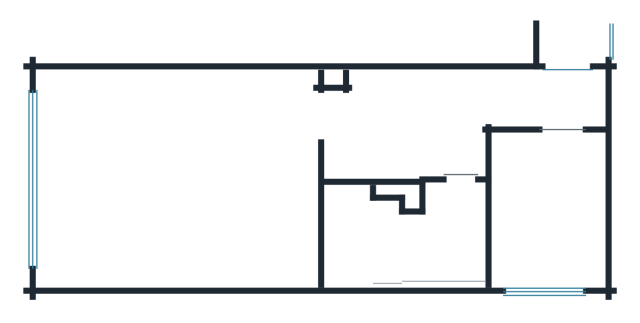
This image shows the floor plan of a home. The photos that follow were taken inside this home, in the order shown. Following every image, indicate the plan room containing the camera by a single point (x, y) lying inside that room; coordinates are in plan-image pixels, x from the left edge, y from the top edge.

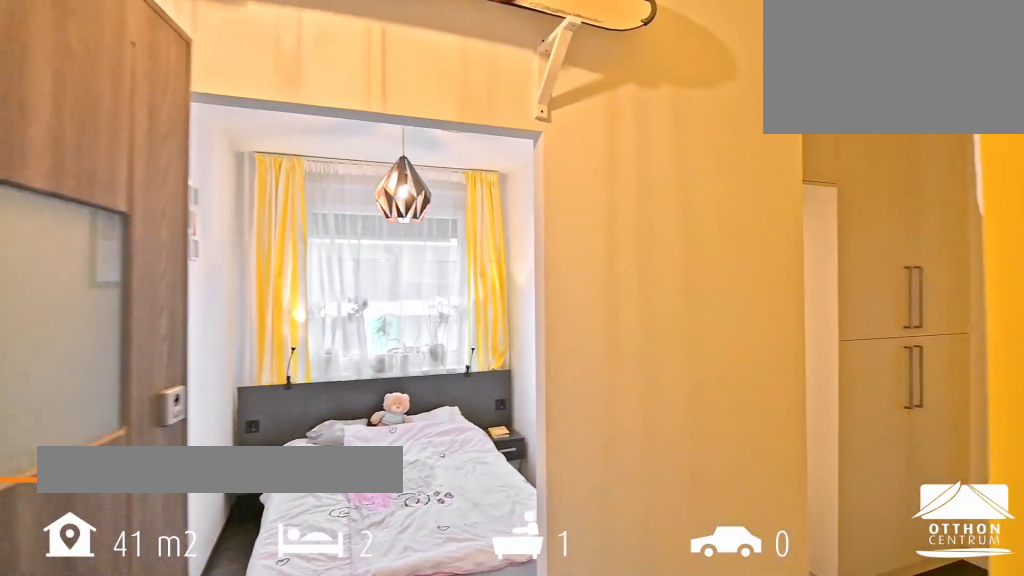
(402, 120)
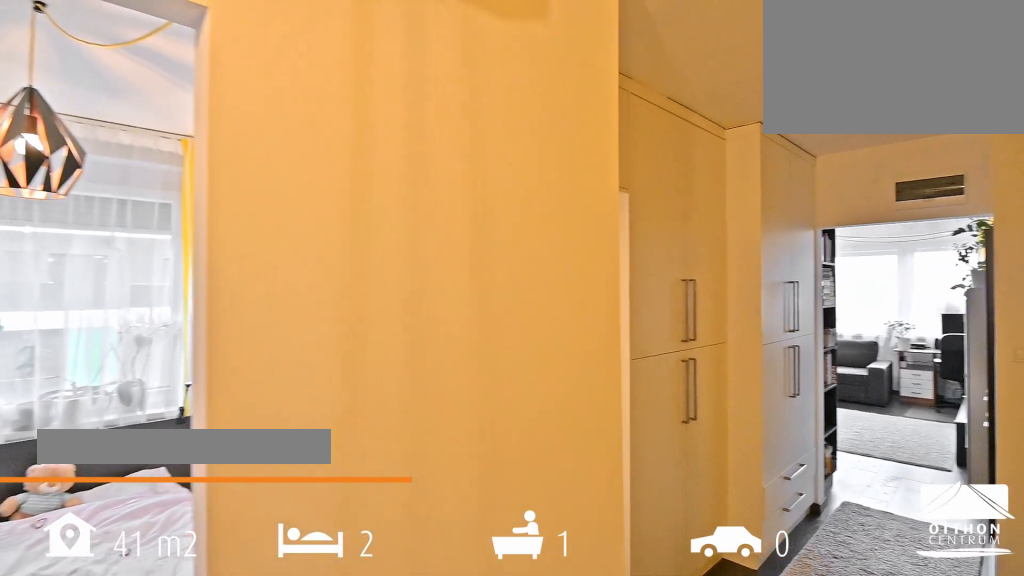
(402, 120)
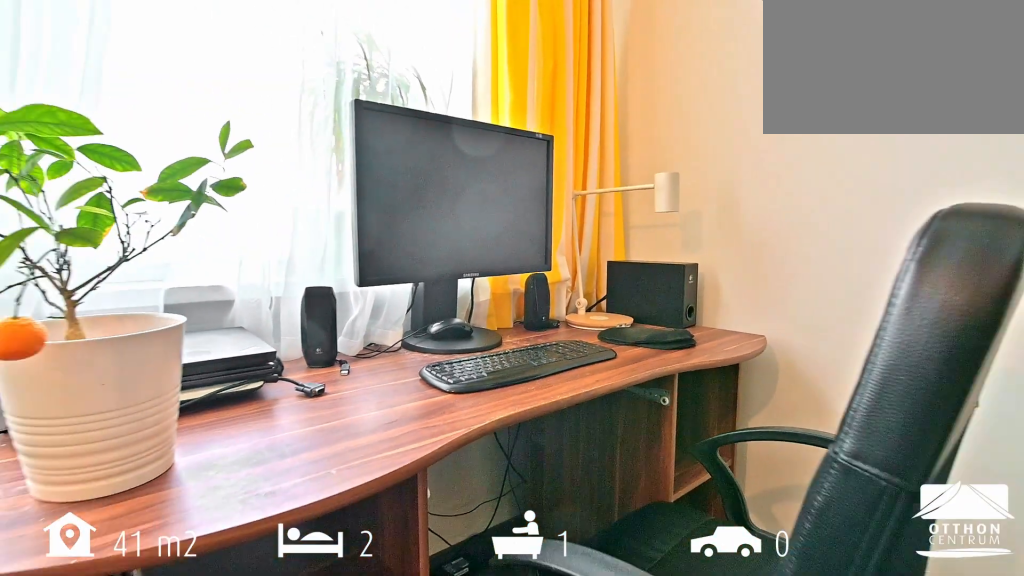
(171, 182)
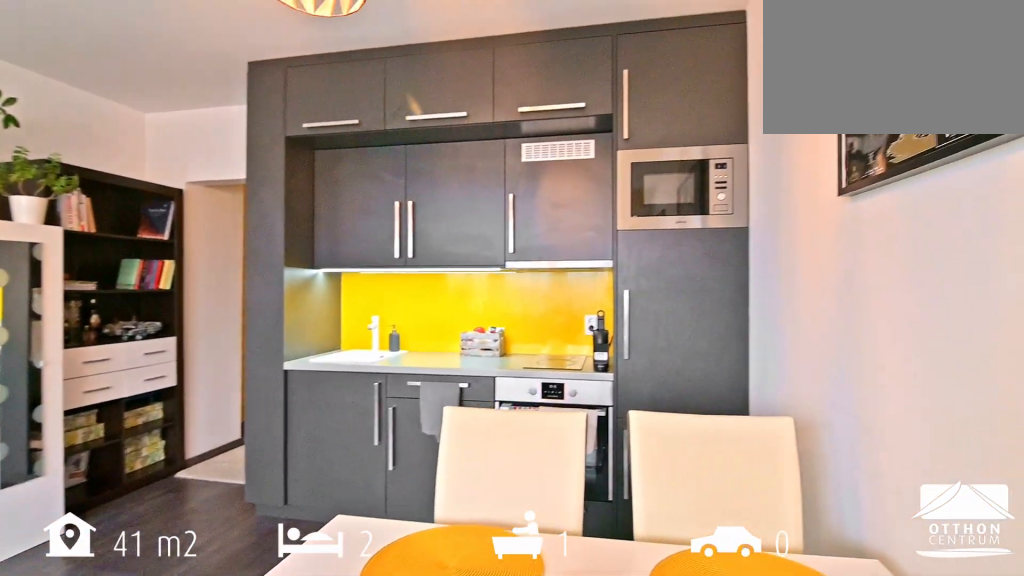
(171, 182)
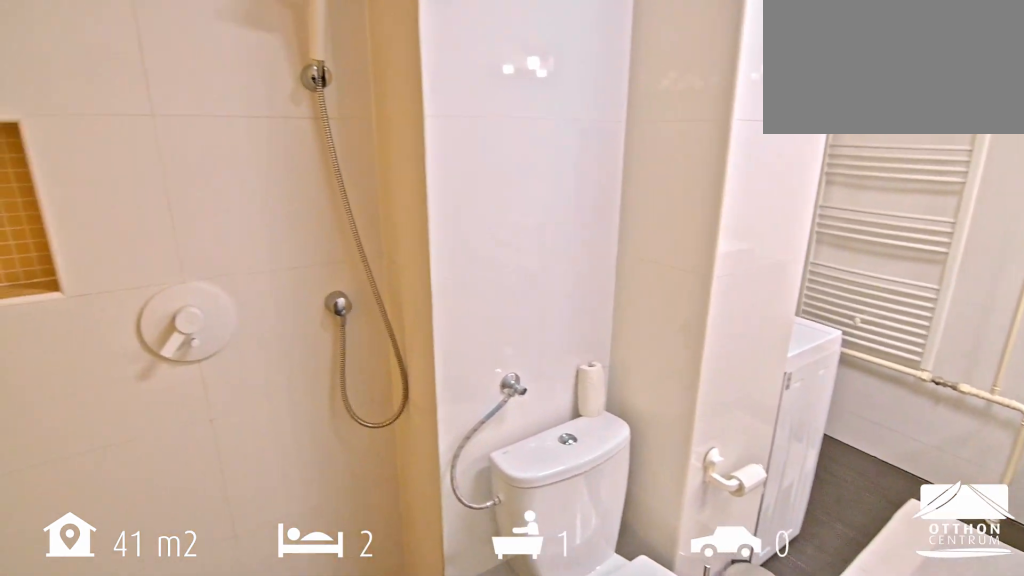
(402, 235)
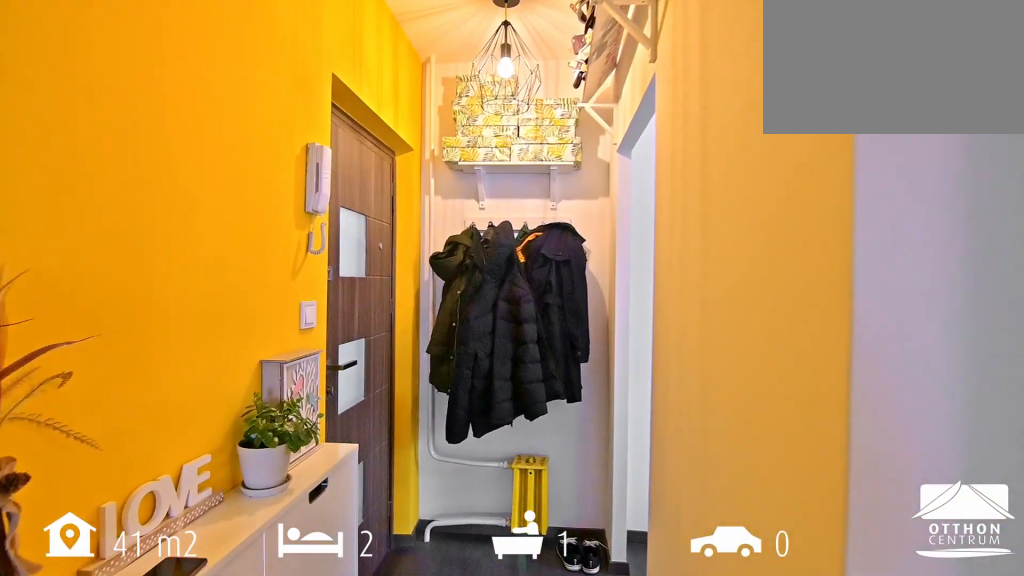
(526, 102)
